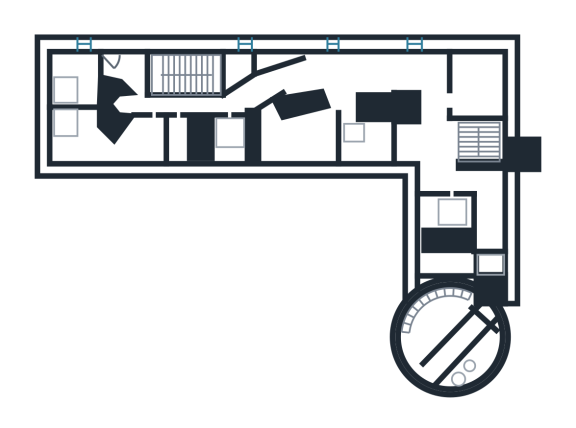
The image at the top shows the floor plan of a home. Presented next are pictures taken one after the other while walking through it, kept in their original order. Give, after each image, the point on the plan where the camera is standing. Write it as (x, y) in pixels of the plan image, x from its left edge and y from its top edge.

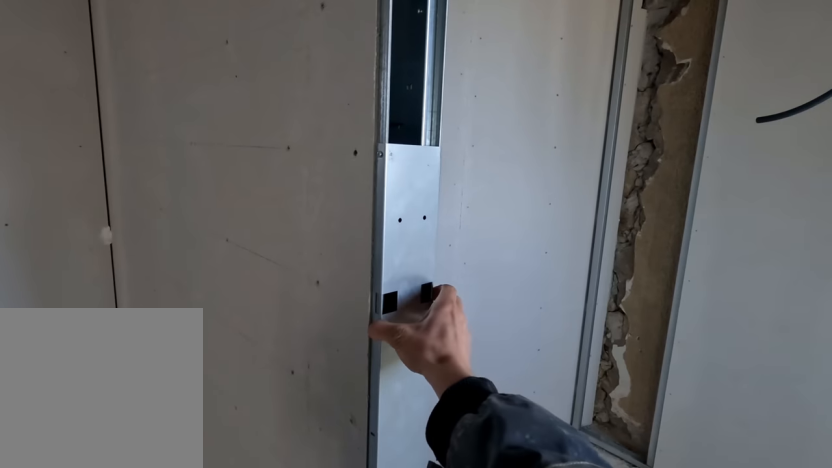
(446, 213)
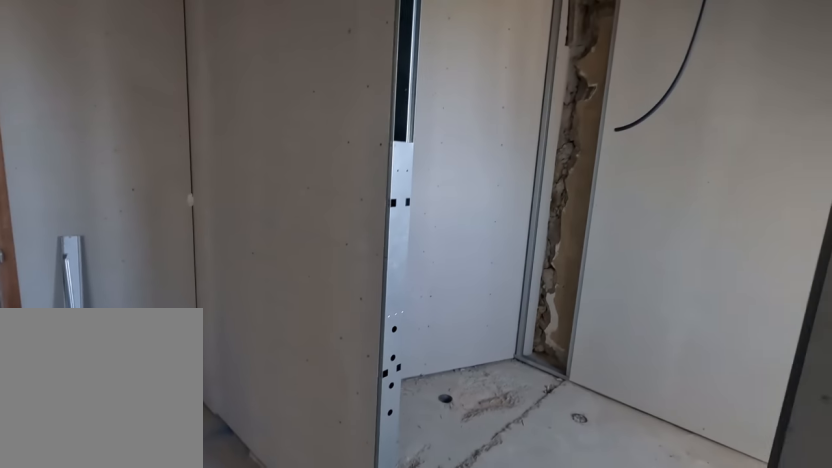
(446, 213)
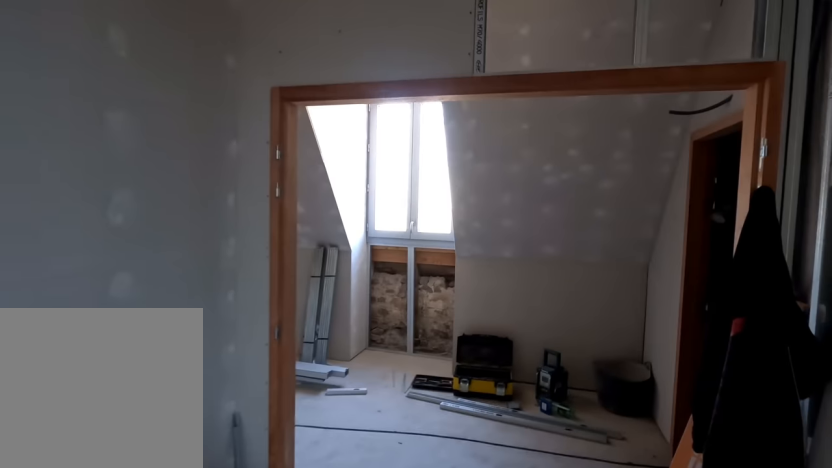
(437, 111)
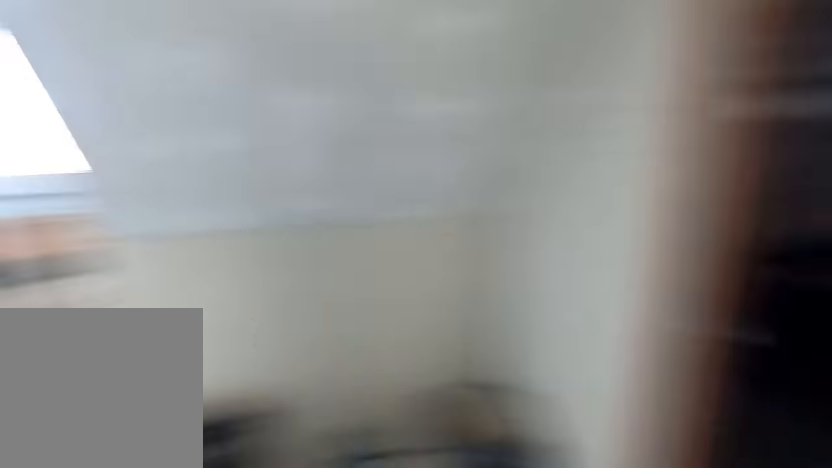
(424, 76)
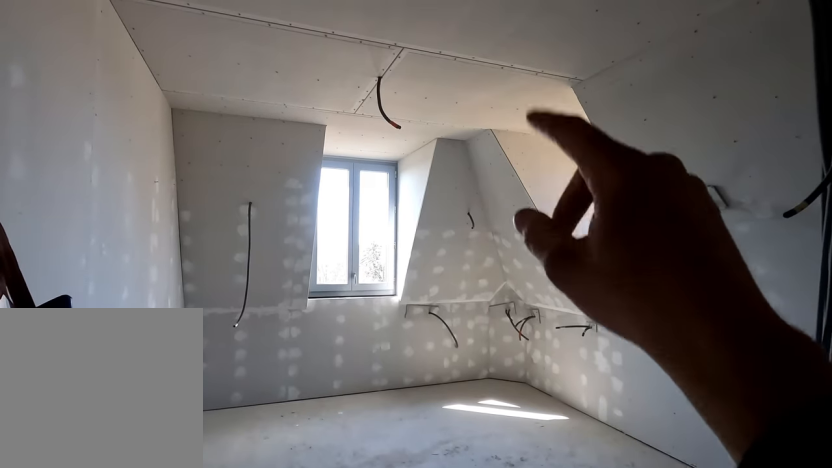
(123, 98)
